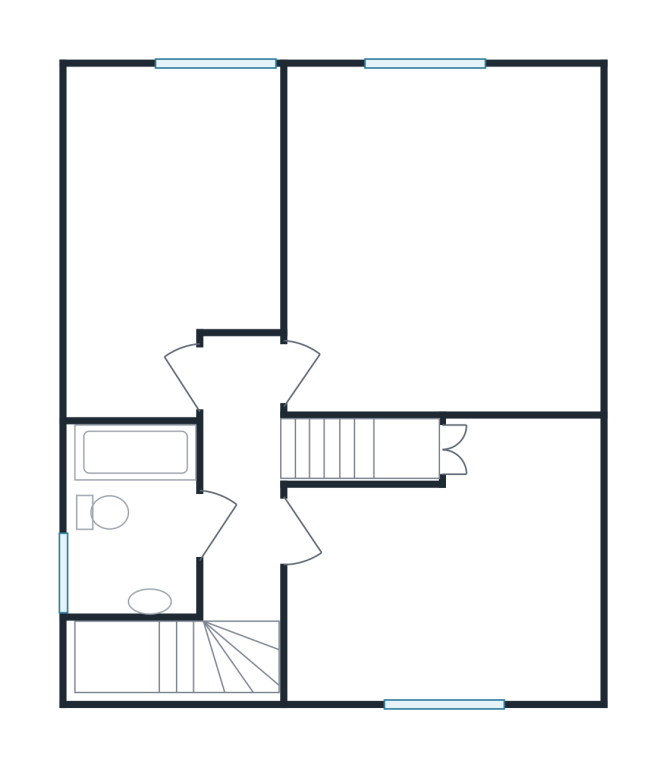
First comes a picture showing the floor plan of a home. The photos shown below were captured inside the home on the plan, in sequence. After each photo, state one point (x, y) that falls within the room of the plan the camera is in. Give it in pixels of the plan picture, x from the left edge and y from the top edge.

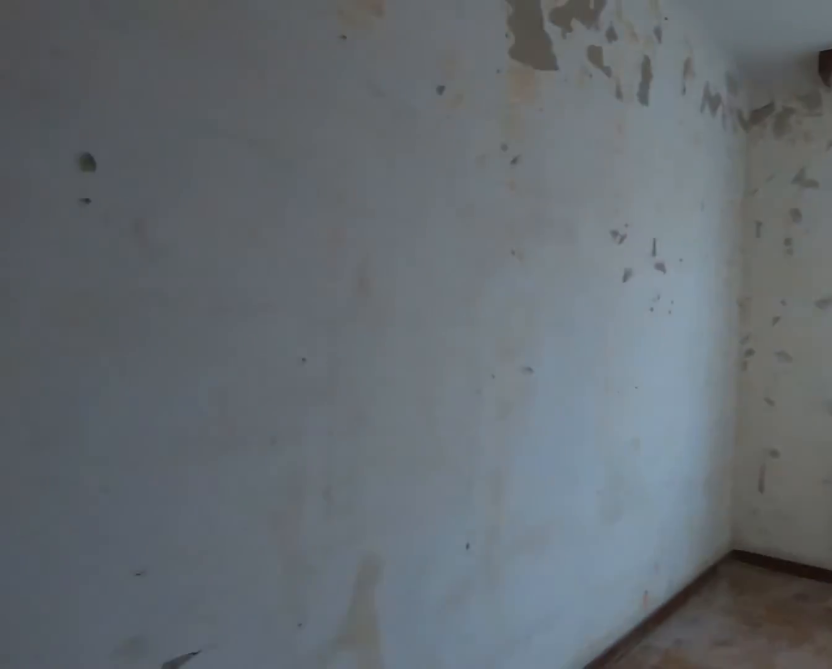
(180, 364)
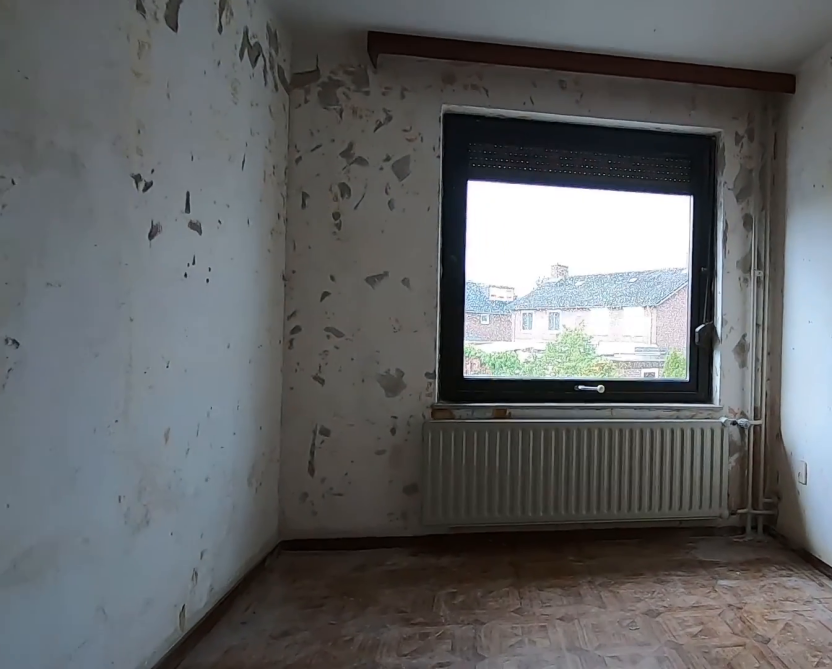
(180, 364)
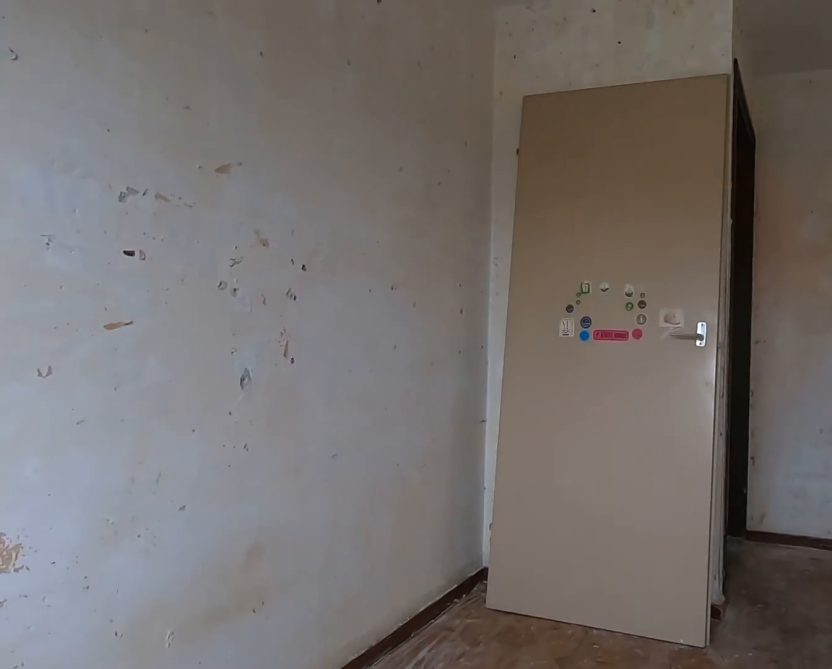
(180, 364)
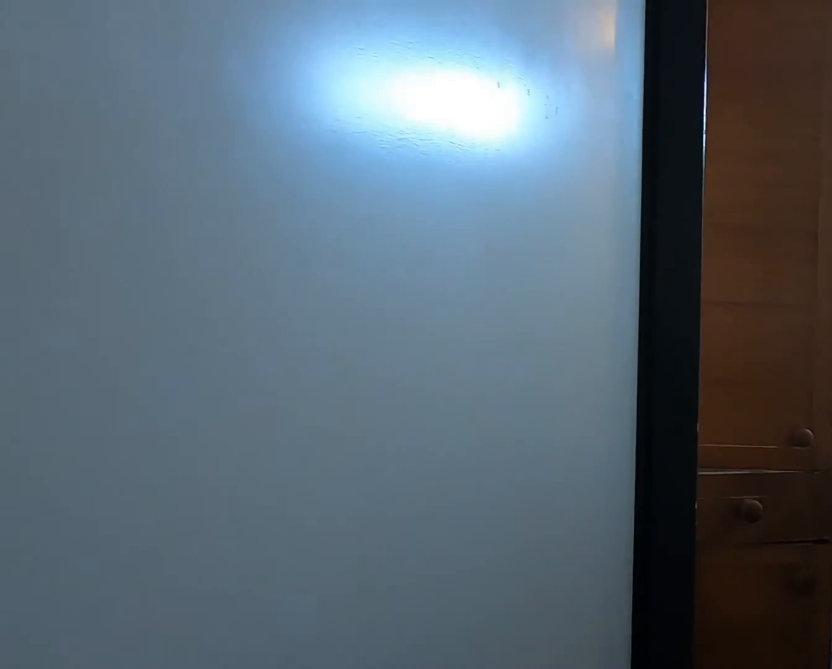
(242, 478)
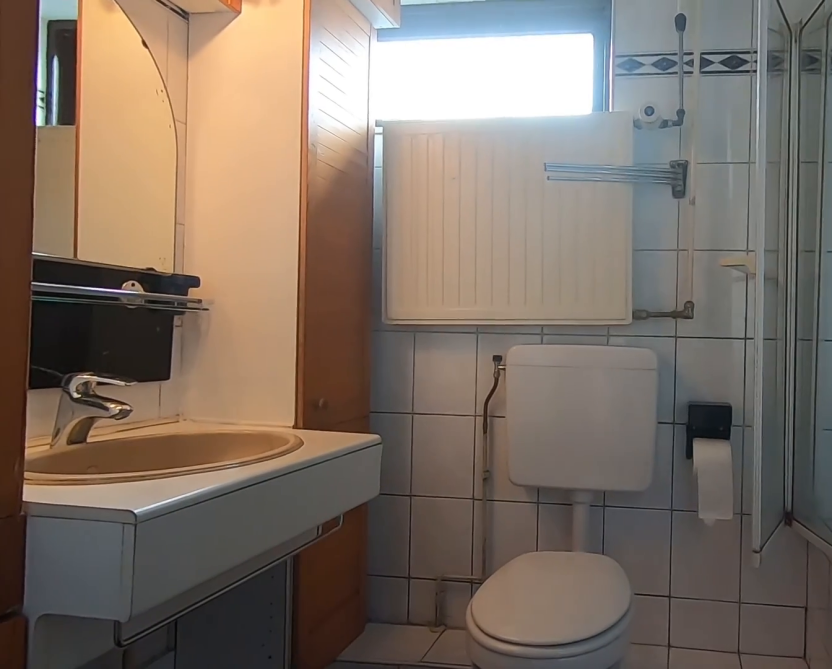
(135, 519)
